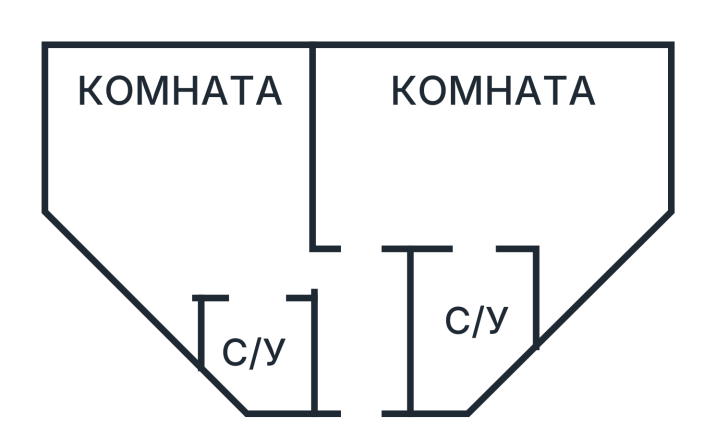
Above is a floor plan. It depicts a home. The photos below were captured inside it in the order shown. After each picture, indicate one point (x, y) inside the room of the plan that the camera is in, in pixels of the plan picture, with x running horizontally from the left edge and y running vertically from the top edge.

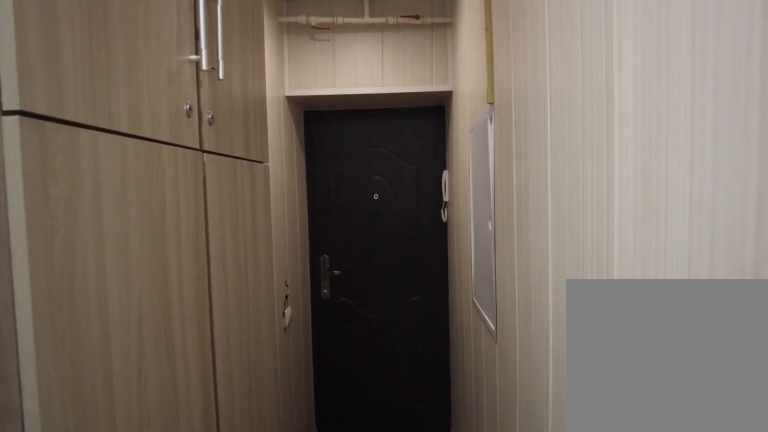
(369, 349)
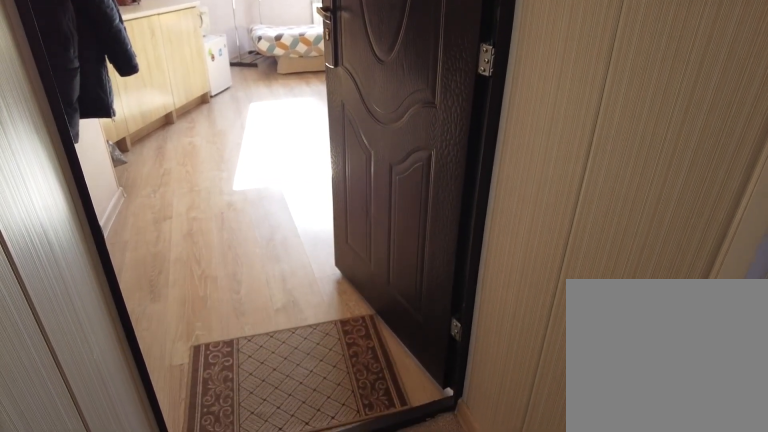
(369, 349)
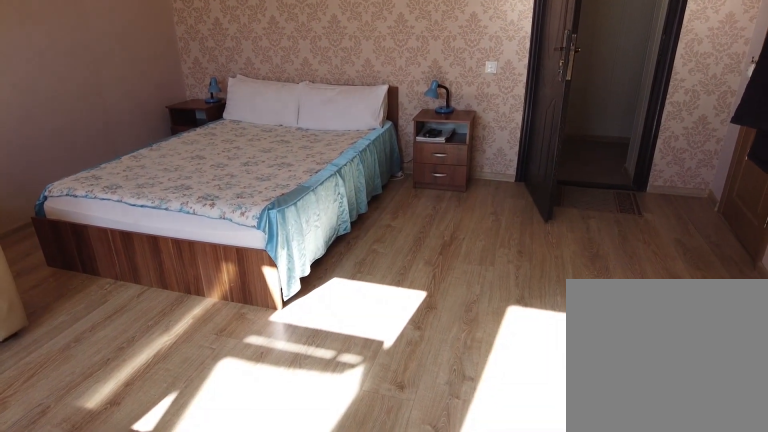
(230, 236)
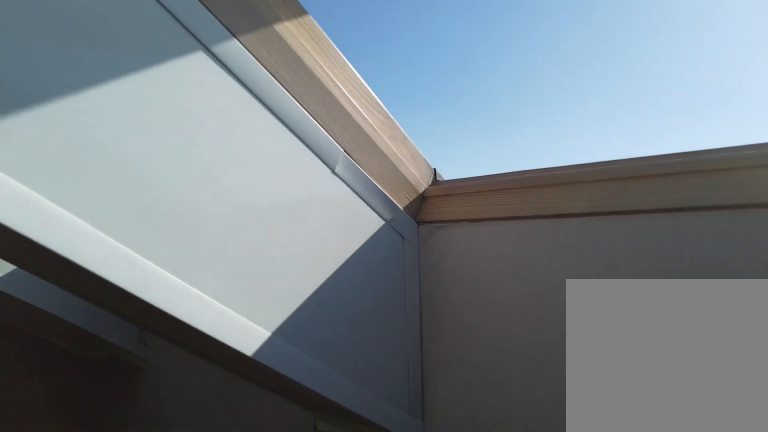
(261, 115)
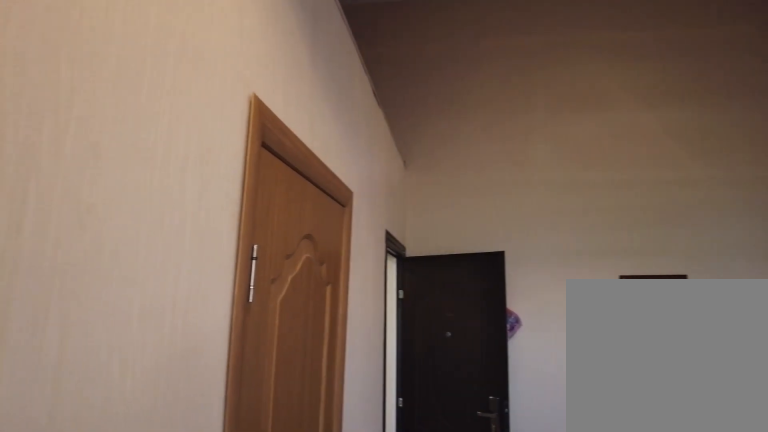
(479, 222)
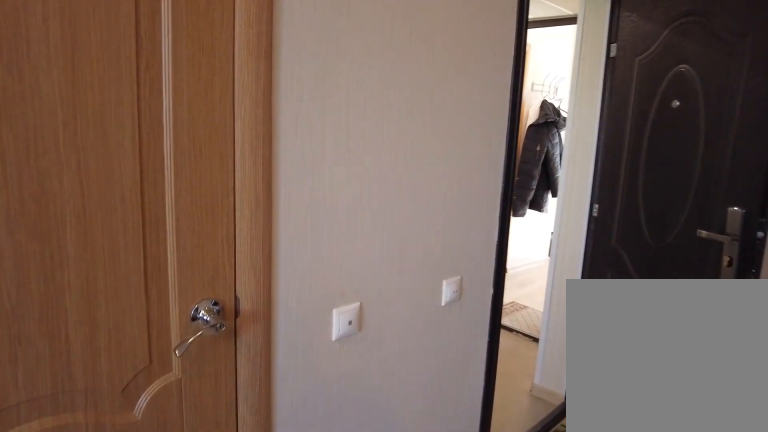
(479, 222)
